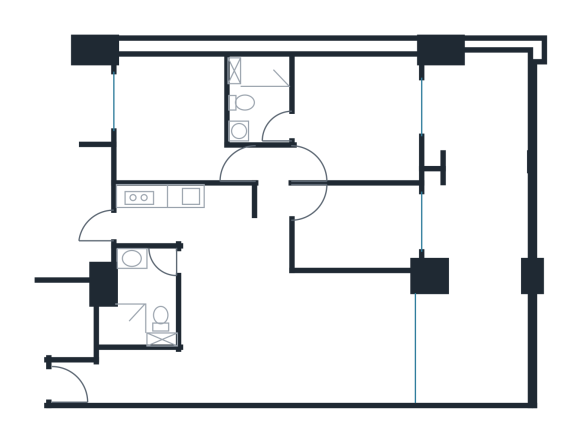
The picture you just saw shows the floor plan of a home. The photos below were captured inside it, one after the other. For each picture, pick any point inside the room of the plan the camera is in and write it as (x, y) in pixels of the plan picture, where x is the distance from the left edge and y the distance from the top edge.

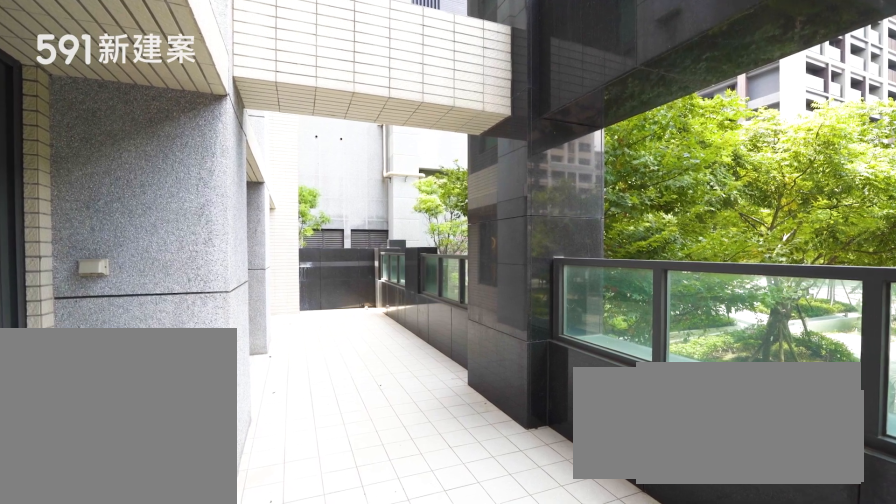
(475, 227)
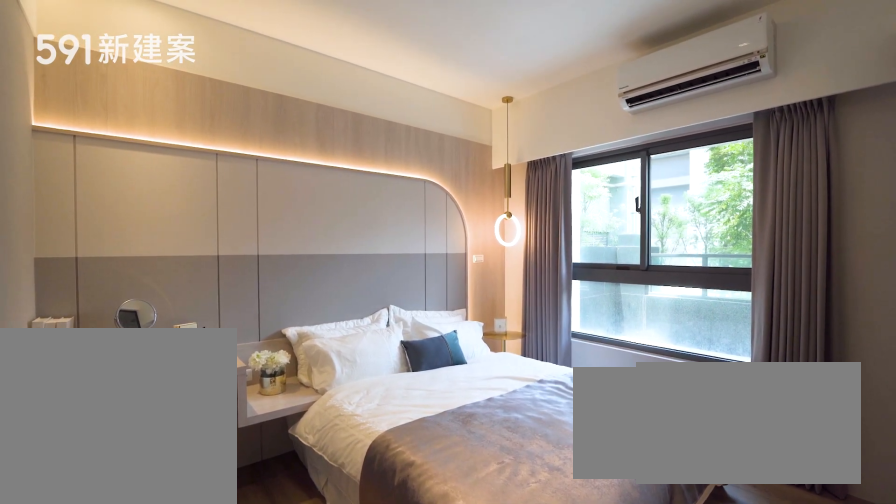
(356, 118)
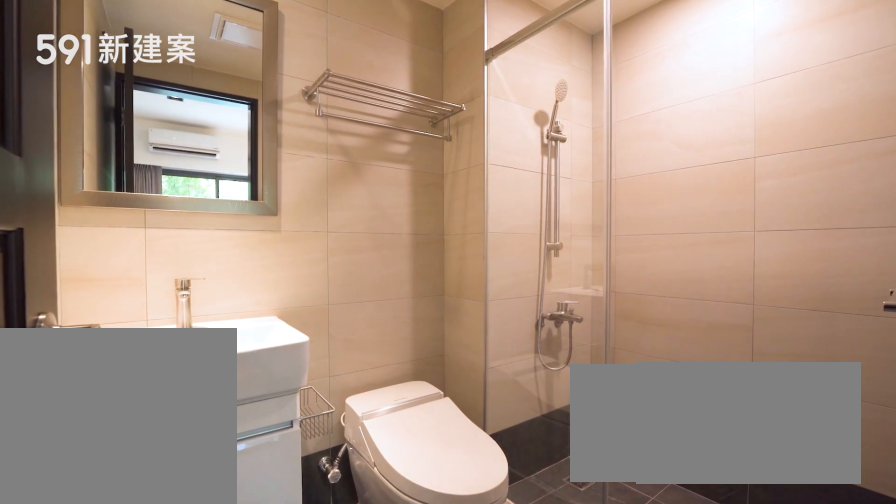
(261, 98)
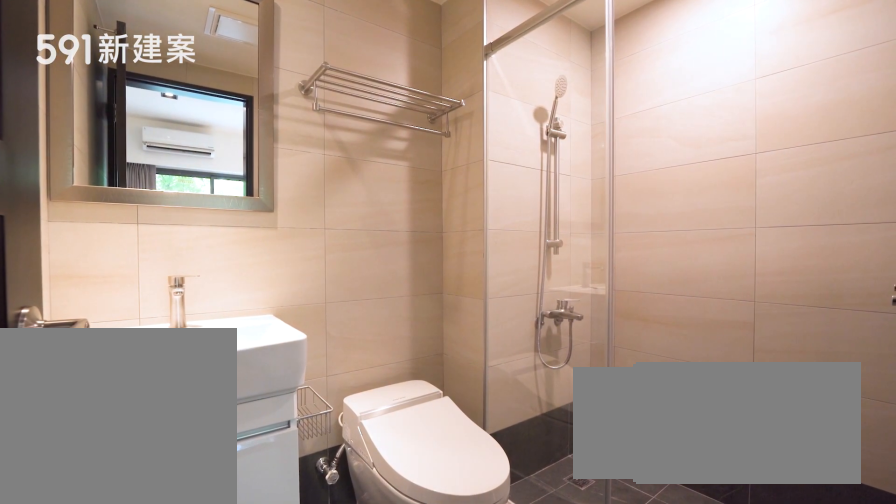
(261, 98)
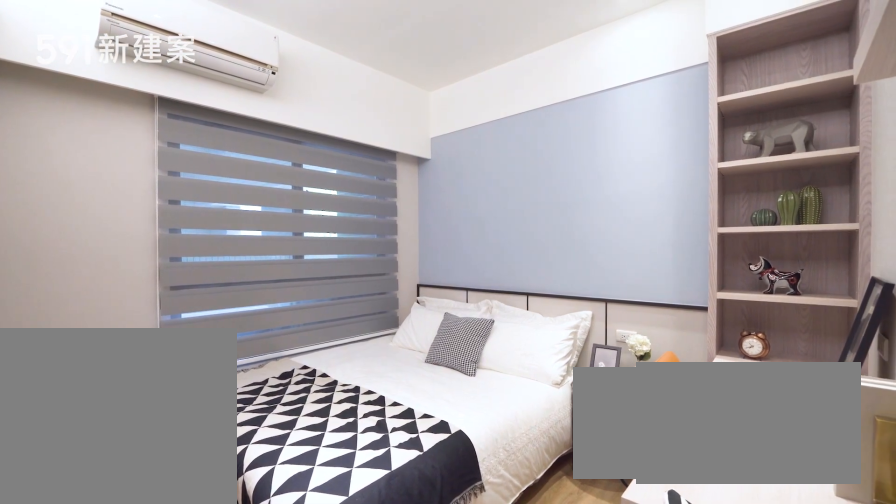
(174, 121)
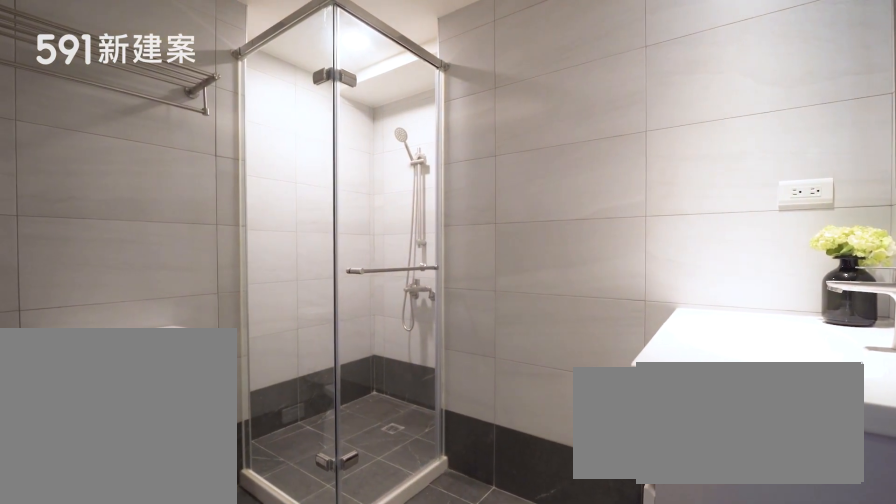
(140, 298)
